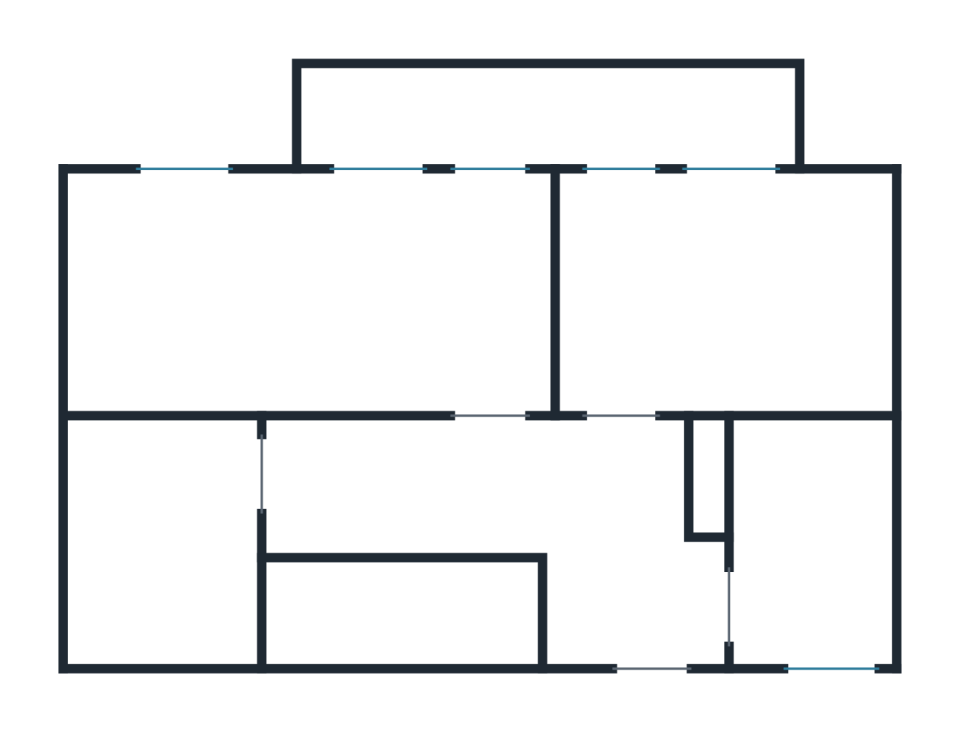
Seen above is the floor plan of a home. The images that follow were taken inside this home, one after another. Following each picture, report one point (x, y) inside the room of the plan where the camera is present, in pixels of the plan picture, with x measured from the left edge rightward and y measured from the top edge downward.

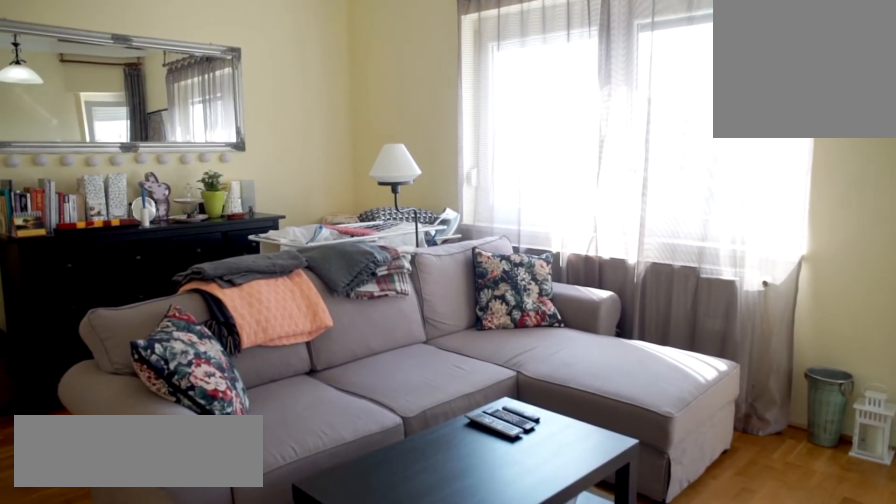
(310, 299)
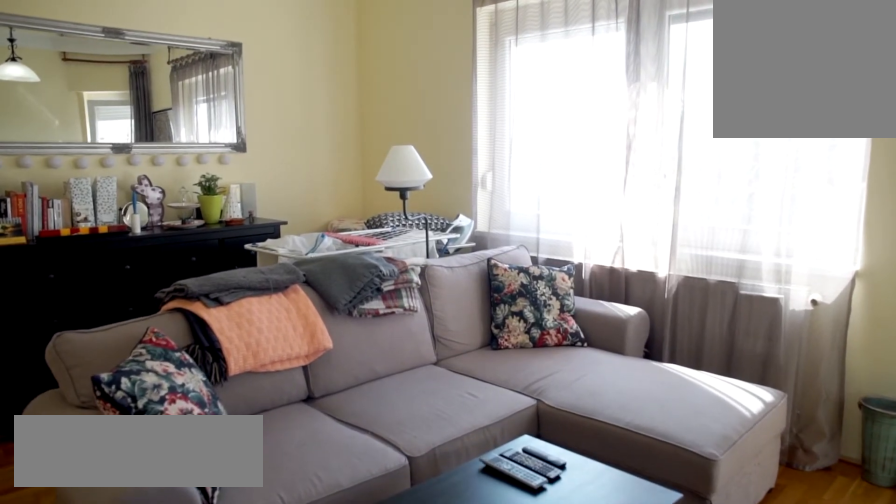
(310, 299)
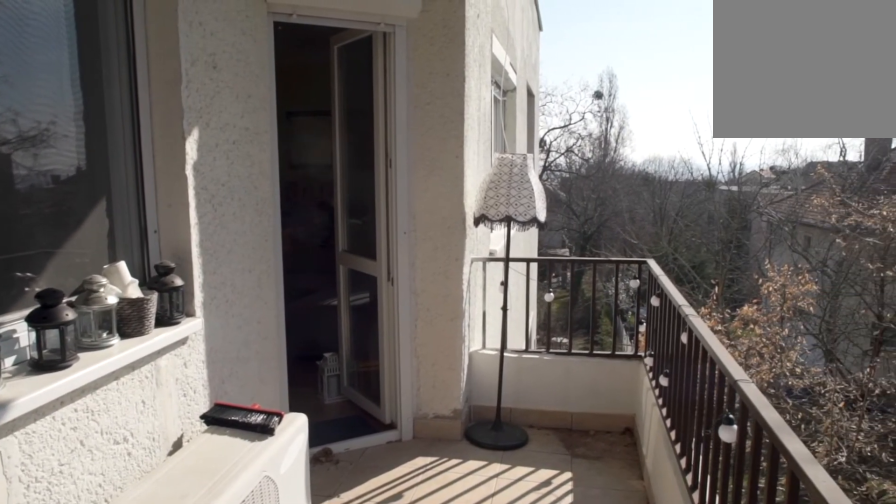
(539, 120)
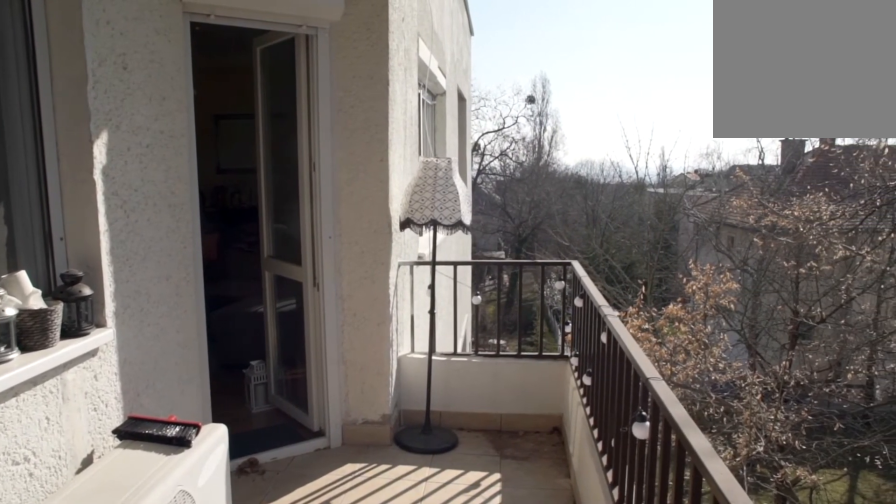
(539, 120)
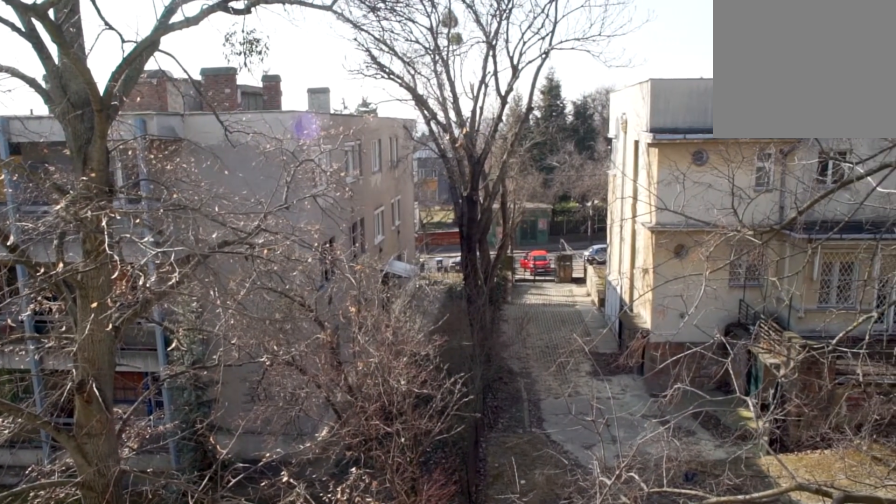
(539, 120)
